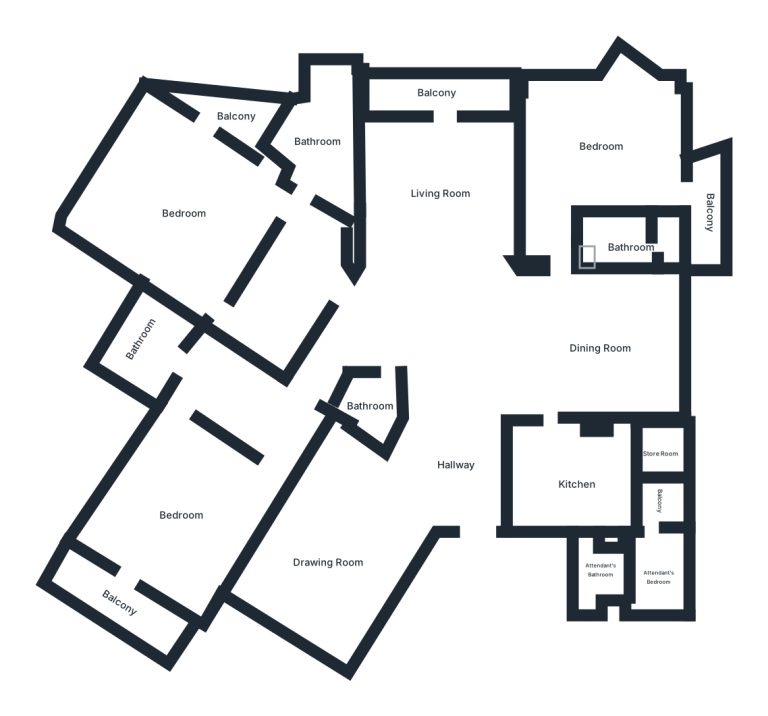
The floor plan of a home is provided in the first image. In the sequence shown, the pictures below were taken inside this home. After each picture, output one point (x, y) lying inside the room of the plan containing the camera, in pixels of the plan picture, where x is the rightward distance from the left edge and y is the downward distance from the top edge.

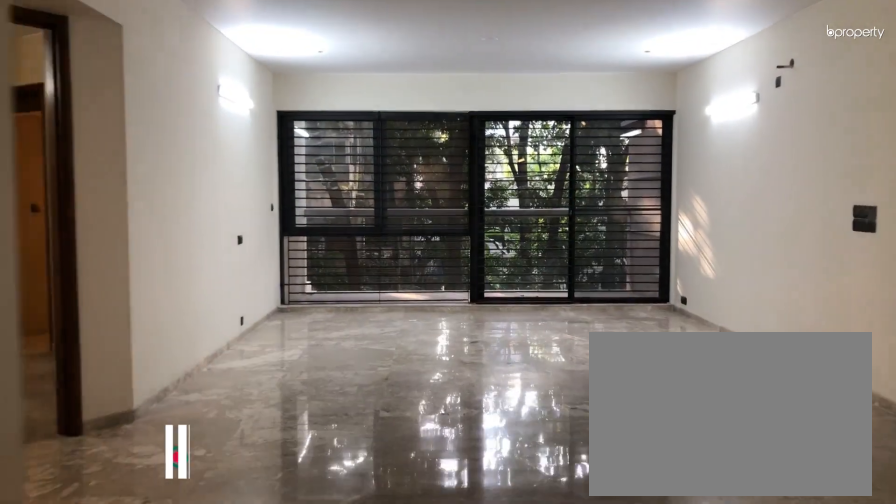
(453, 321)
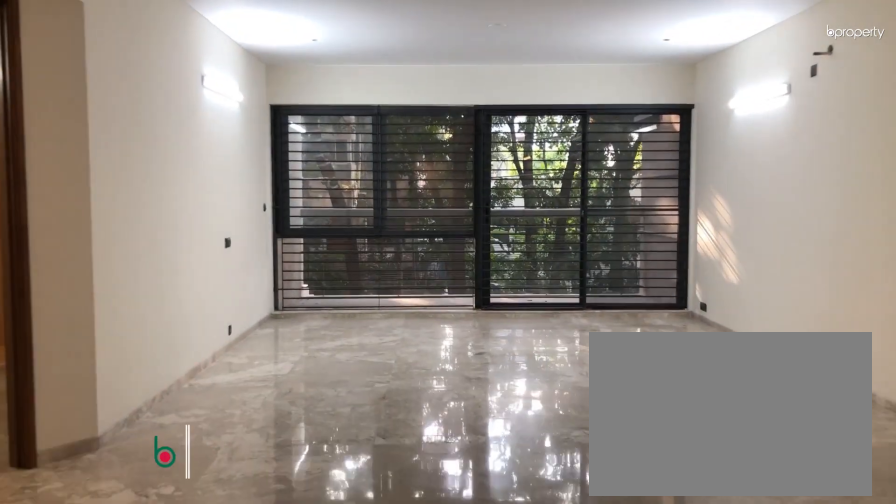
(453, 321)
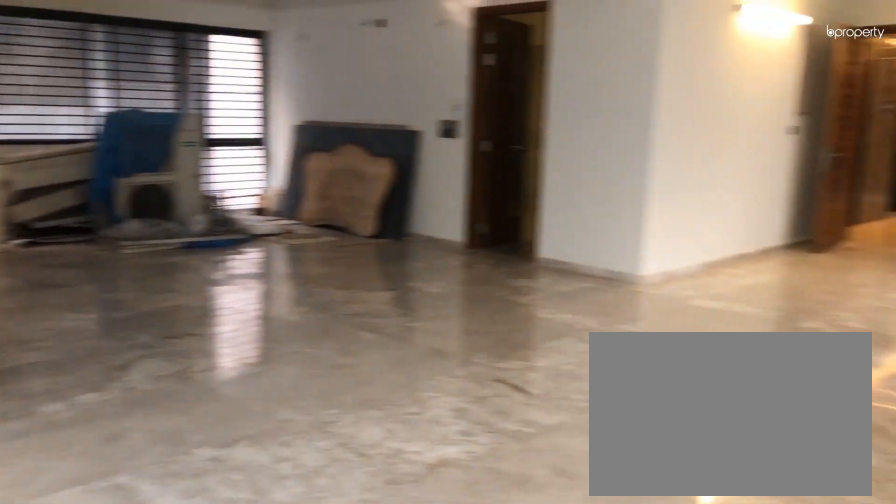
(436, 188)
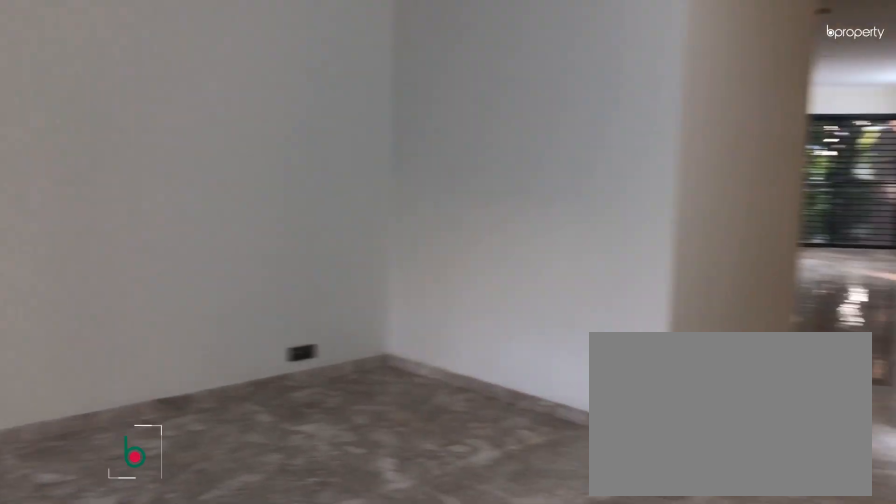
(335, 553)
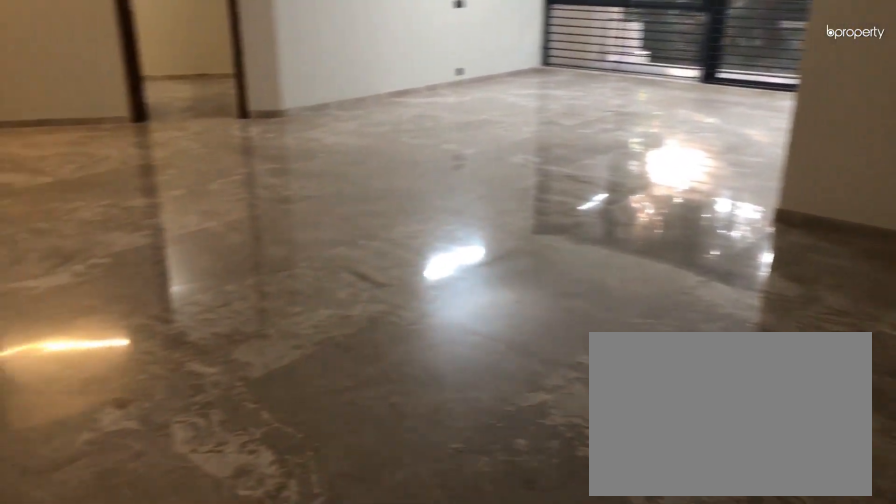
(605, 347)
